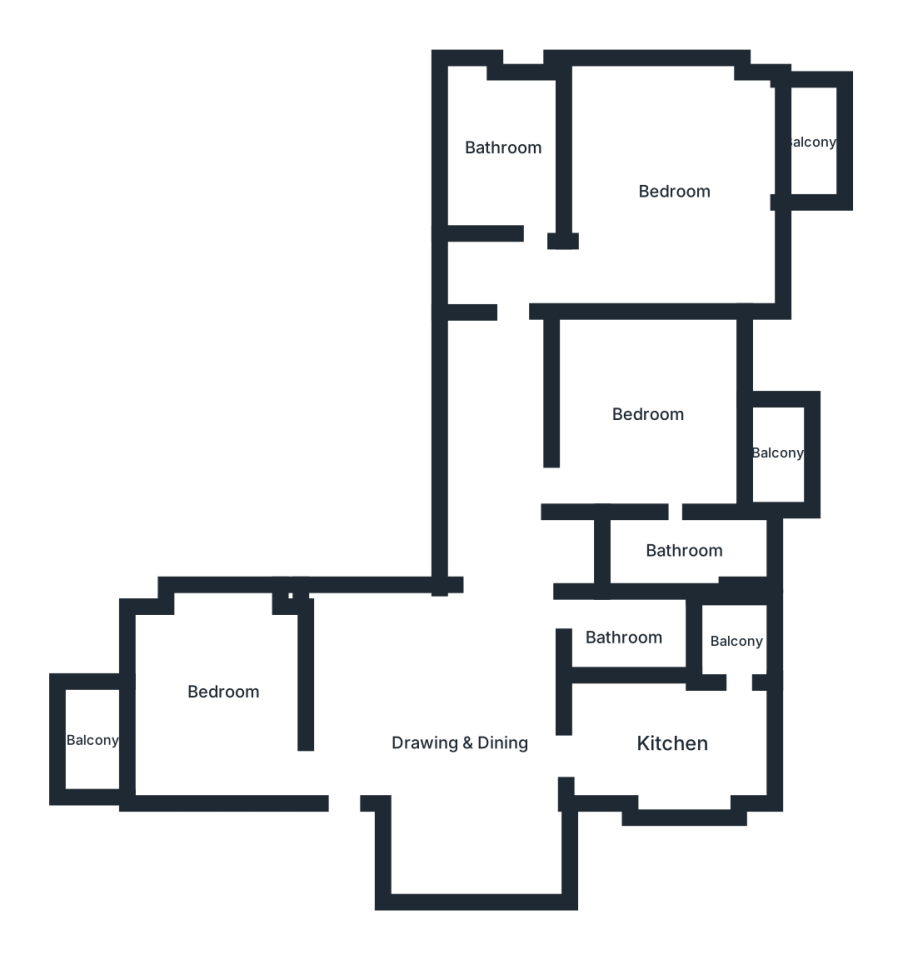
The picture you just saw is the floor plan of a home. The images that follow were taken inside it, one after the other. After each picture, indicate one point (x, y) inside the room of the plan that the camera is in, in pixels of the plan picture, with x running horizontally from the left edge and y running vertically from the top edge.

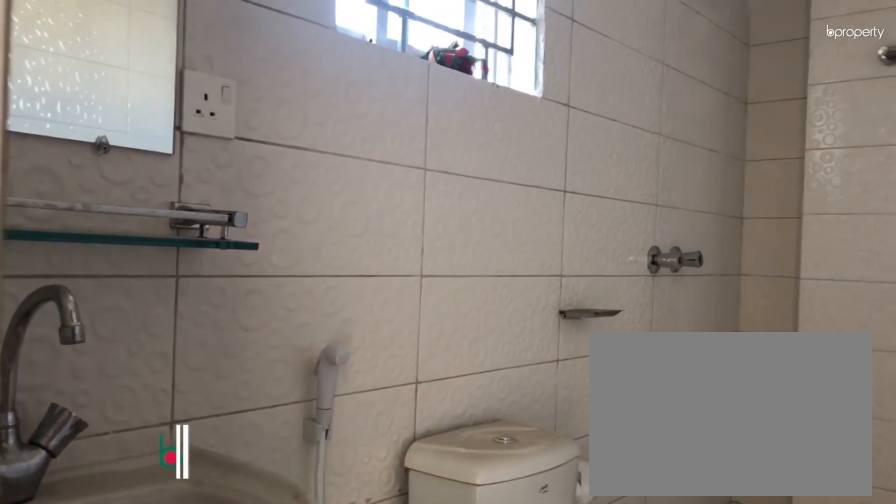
(505, 152)
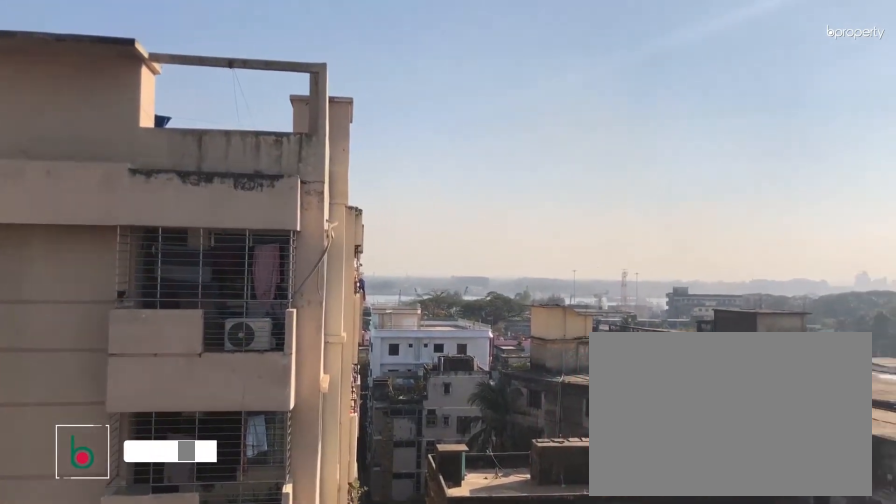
(809, 136)
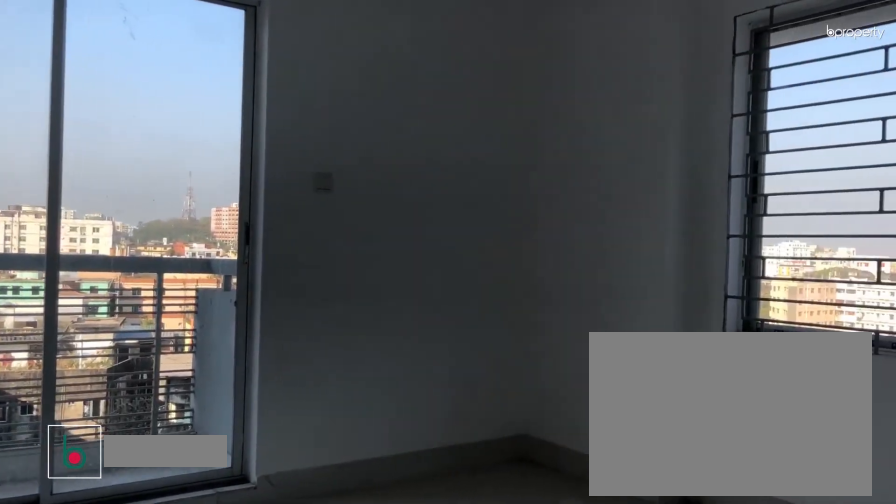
(224, 690)
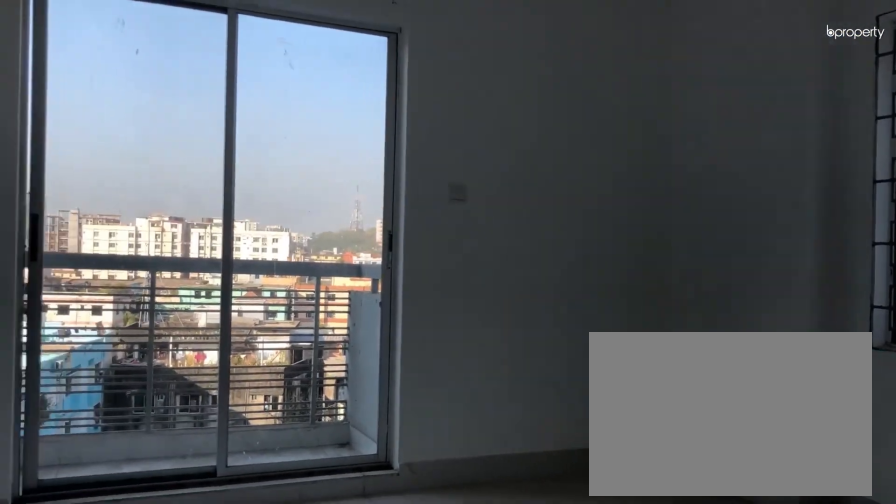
(224, 690)
